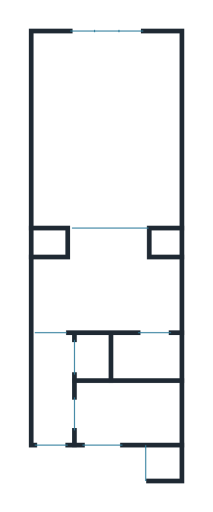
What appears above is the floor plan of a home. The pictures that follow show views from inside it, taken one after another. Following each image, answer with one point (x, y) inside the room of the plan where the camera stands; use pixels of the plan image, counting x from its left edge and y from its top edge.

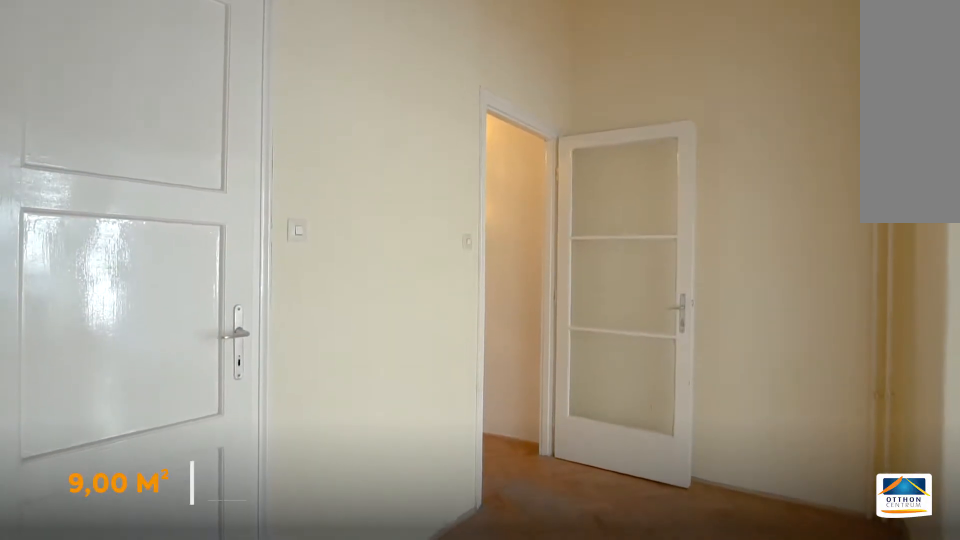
(110, 289)
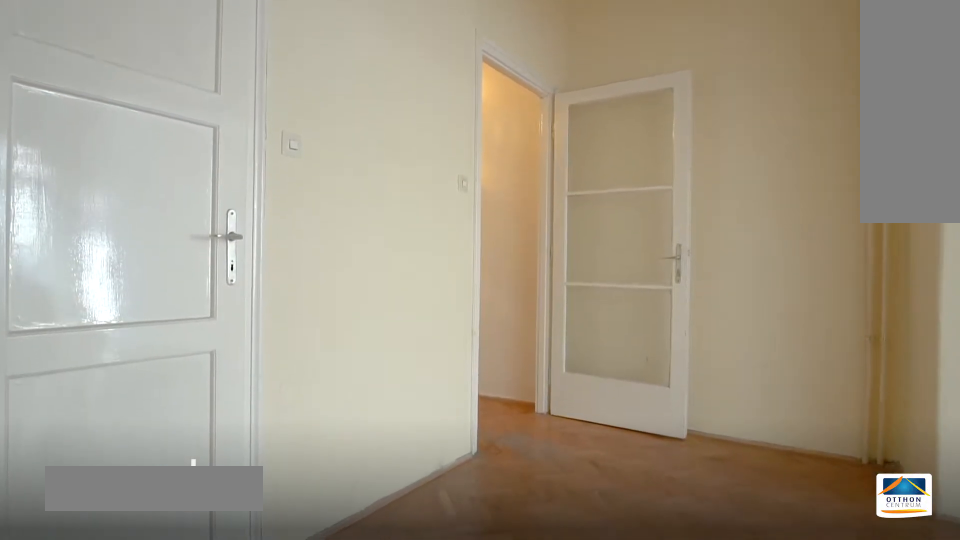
(110, 289)
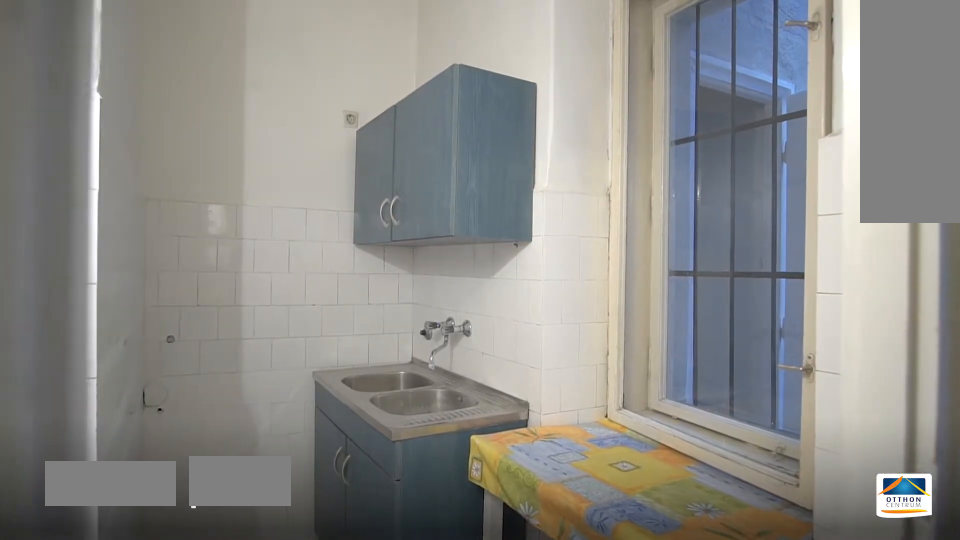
(125, 413)
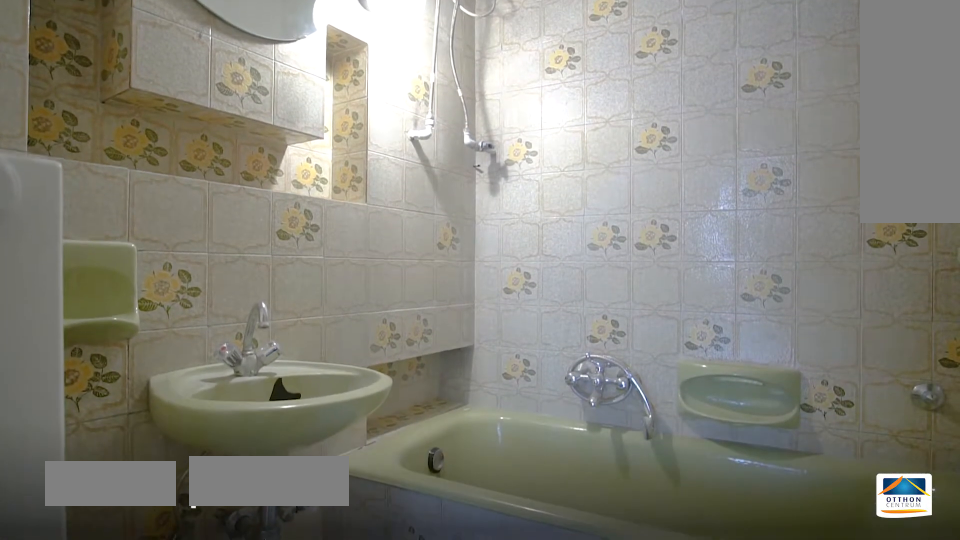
(146, 353)
